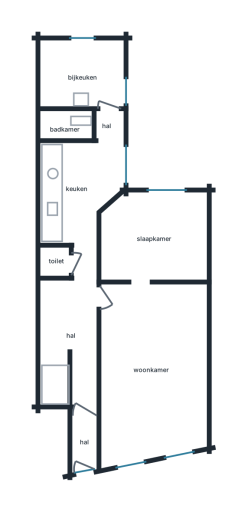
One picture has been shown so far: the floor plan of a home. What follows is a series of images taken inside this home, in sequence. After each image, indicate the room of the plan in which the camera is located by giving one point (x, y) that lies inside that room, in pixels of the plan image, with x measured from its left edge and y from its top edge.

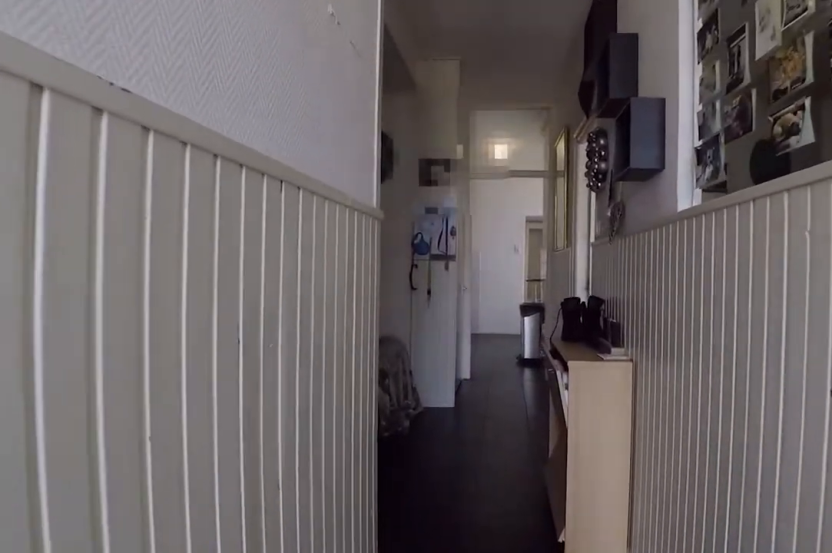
(76, 346)
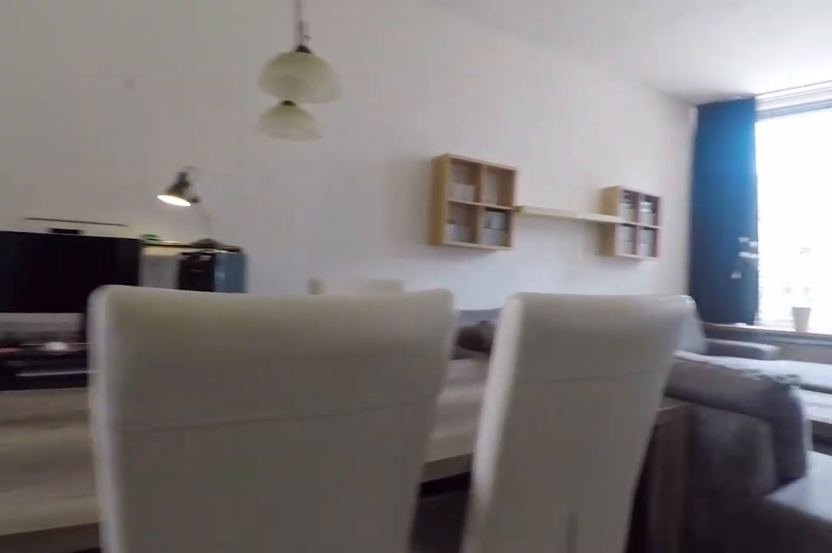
(205, 365)
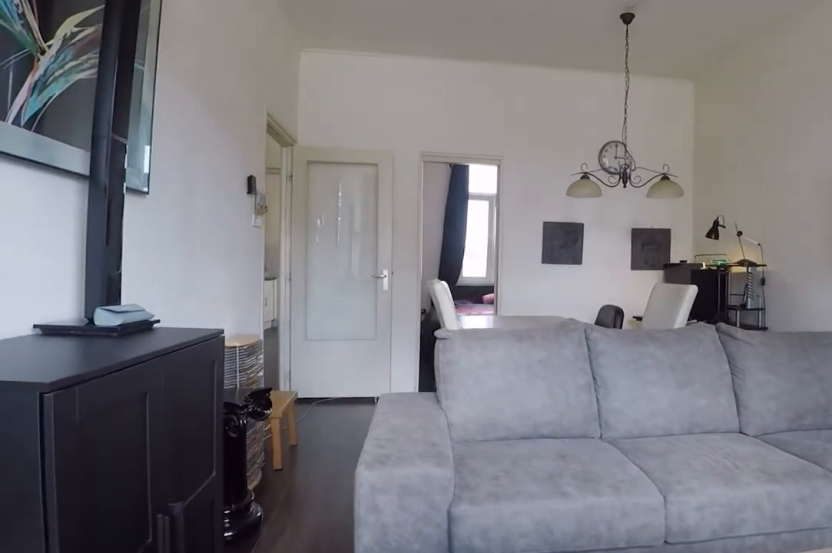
(205, 365)
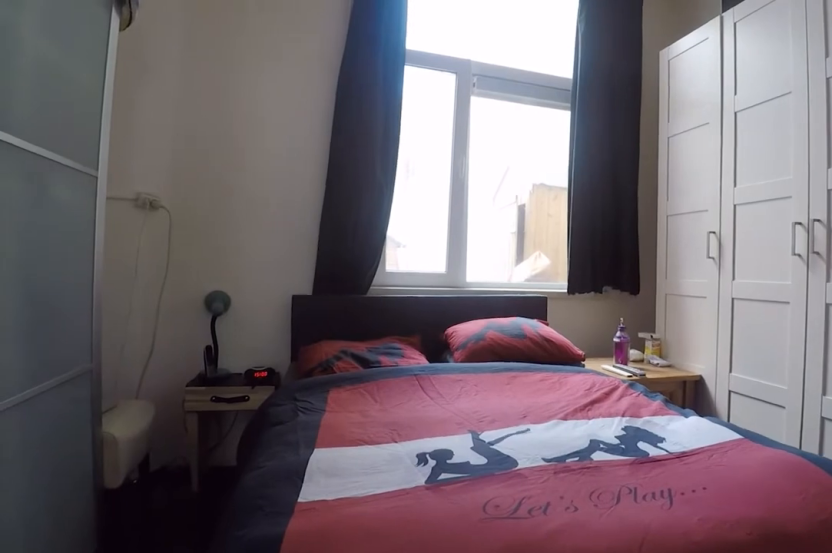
(155, 238)
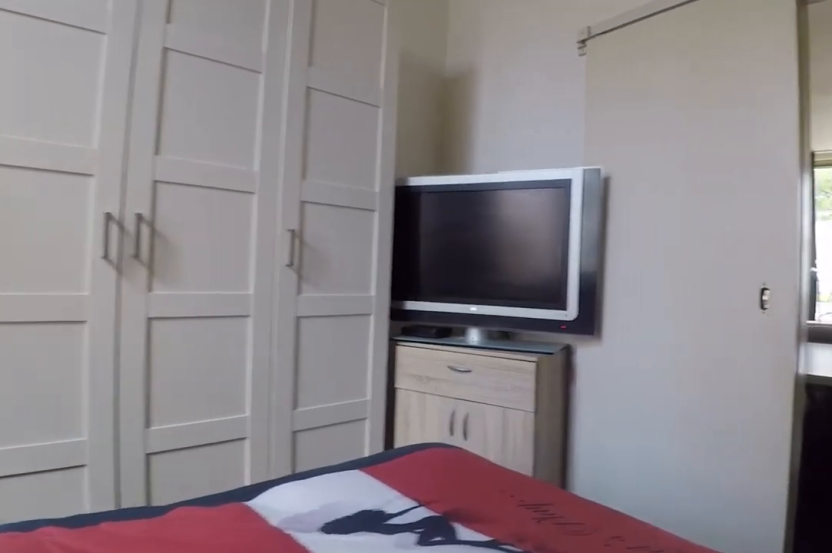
(155, 238)
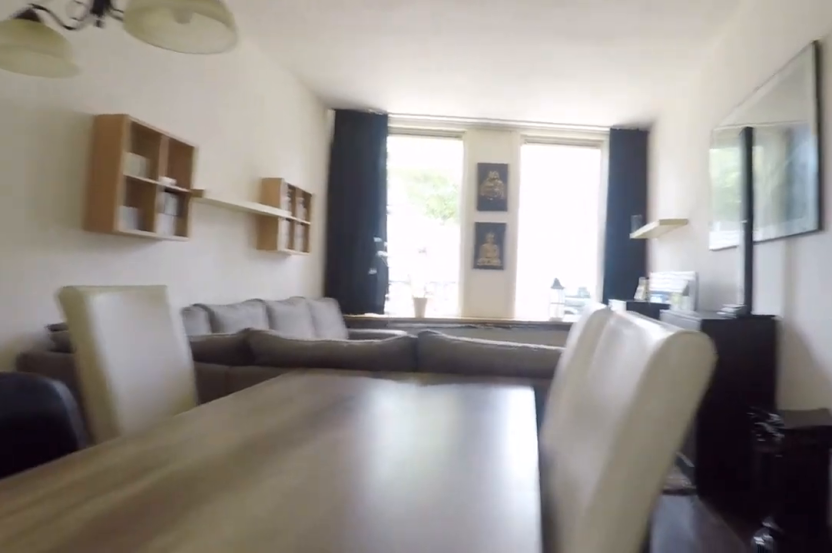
(205, 370)
